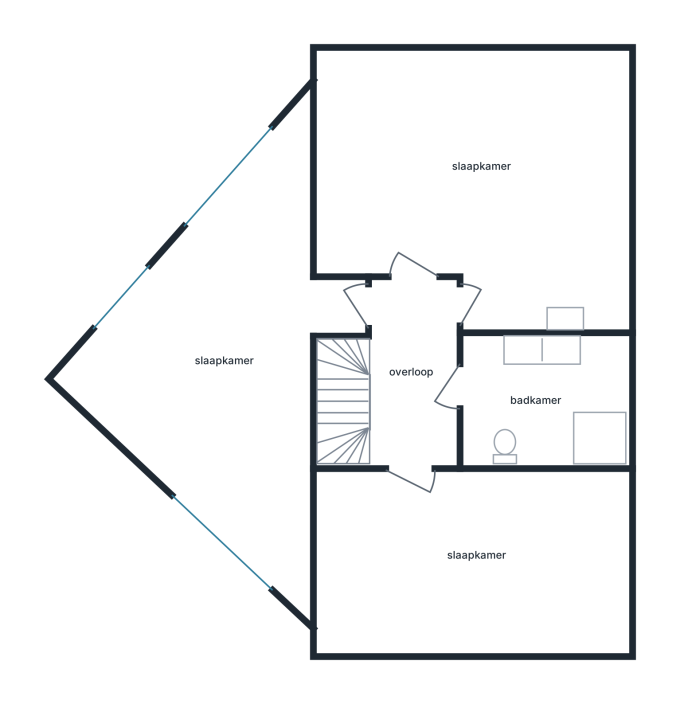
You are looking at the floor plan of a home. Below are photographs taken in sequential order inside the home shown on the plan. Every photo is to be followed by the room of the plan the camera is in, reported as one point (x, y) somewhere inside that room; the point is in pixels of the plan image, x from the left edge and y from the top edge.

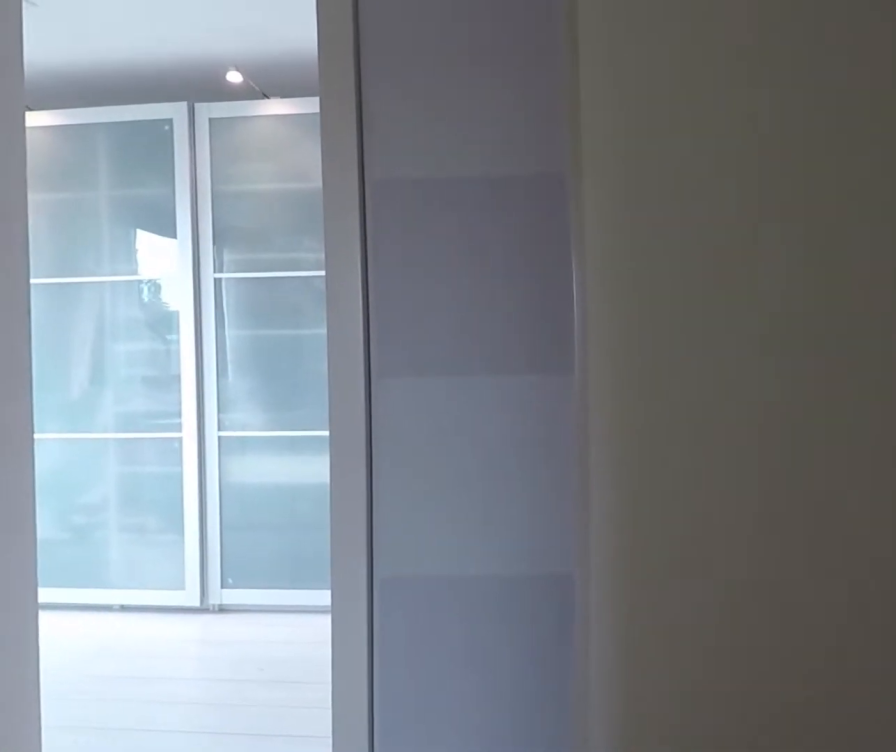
(443, 440)
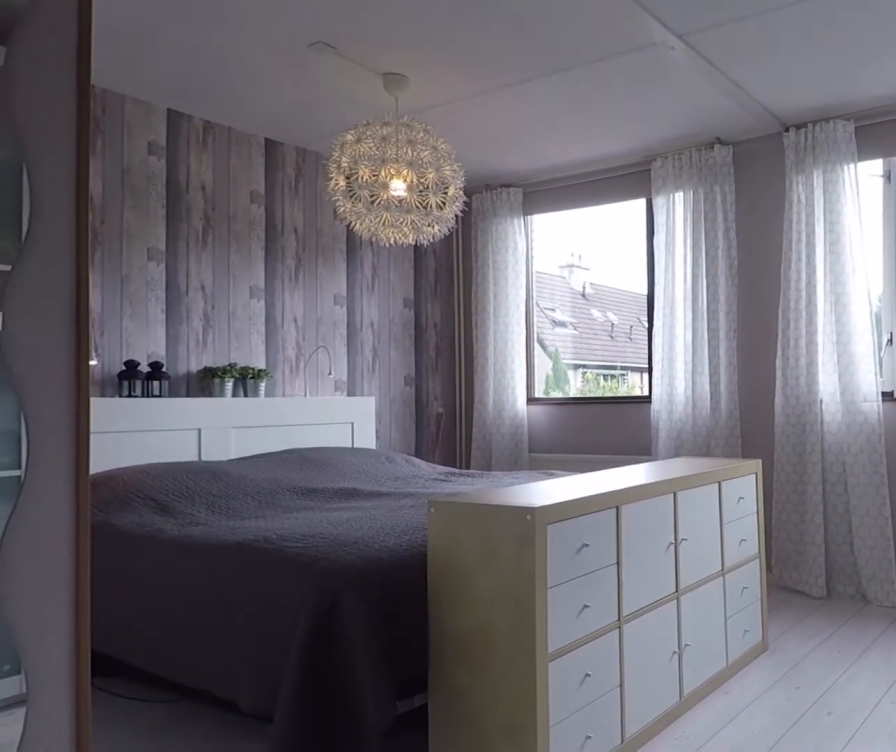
(624, 192)
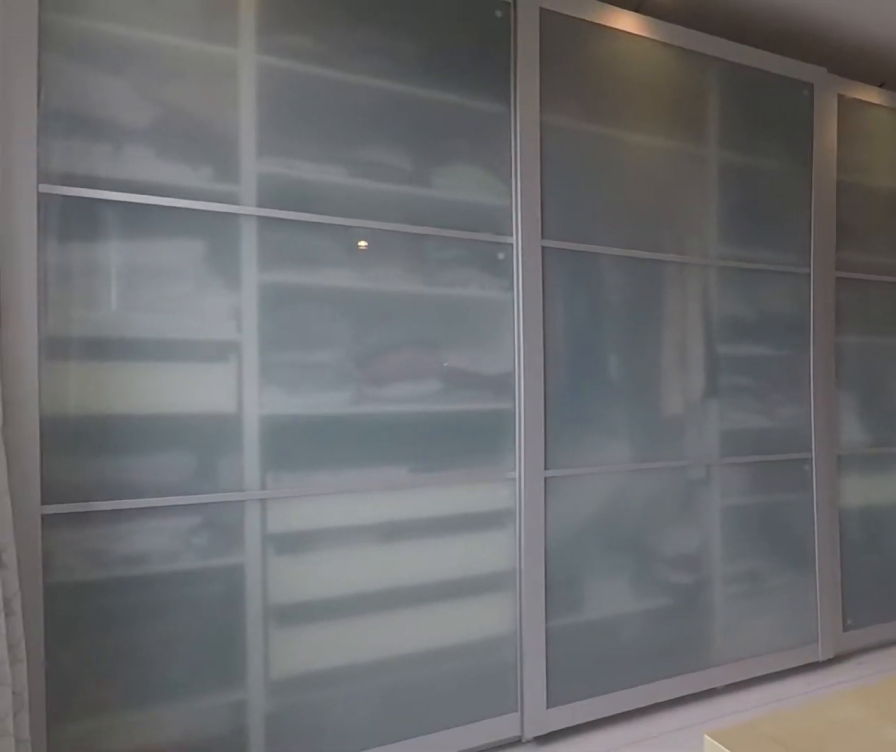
(624, 192)
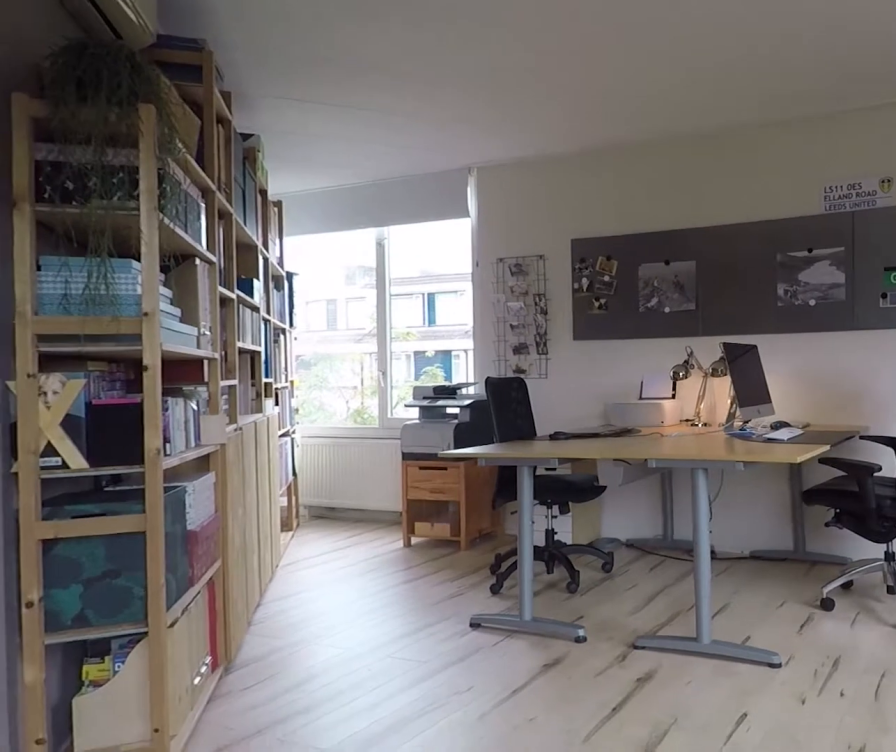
(235, 481)
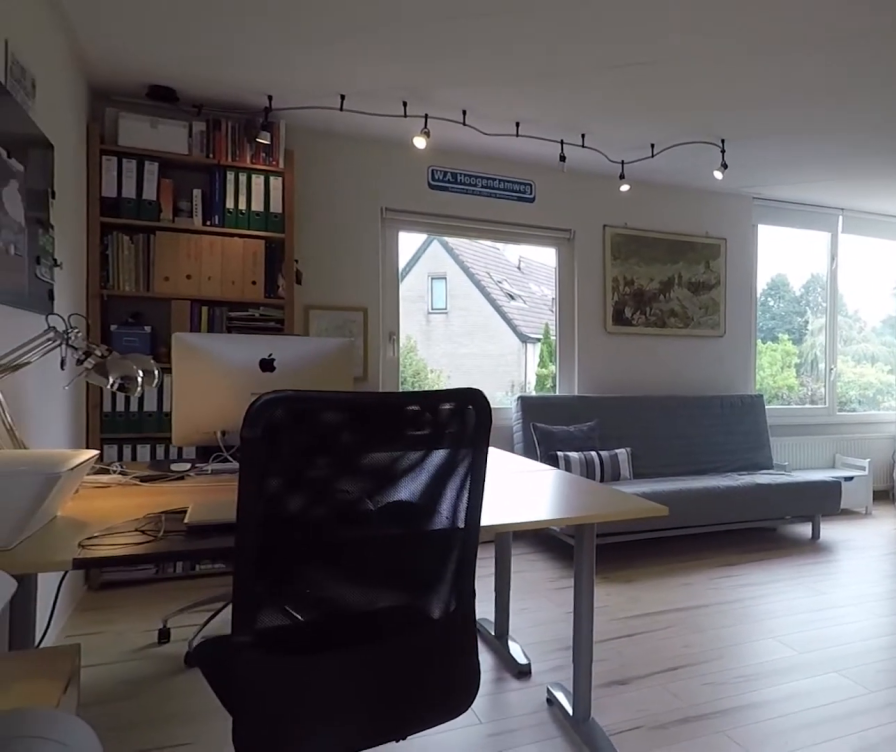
(235, 481)
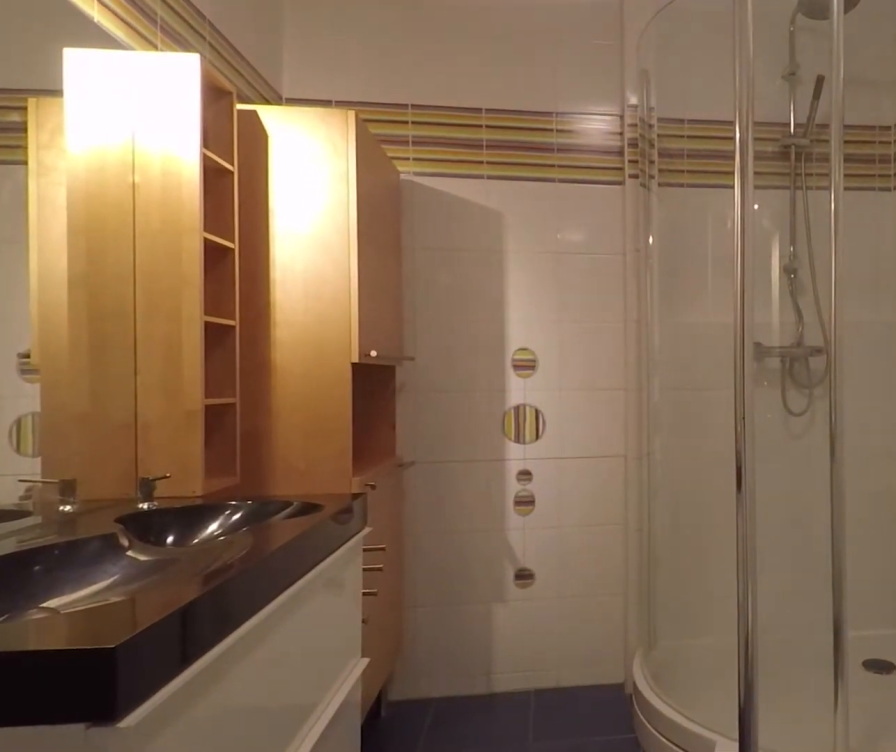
(546, 400)
